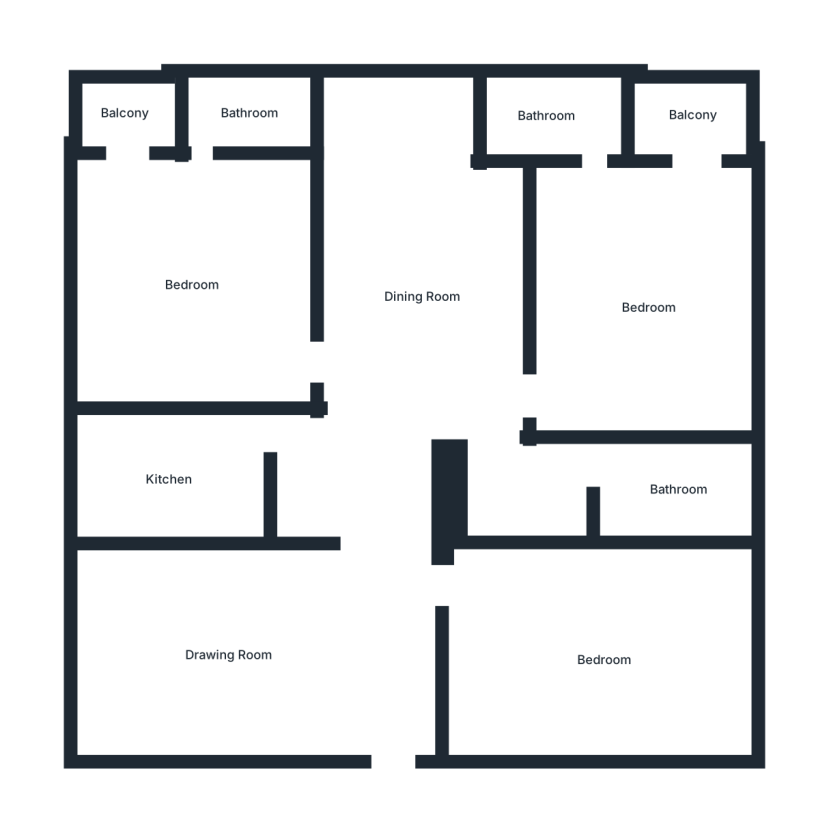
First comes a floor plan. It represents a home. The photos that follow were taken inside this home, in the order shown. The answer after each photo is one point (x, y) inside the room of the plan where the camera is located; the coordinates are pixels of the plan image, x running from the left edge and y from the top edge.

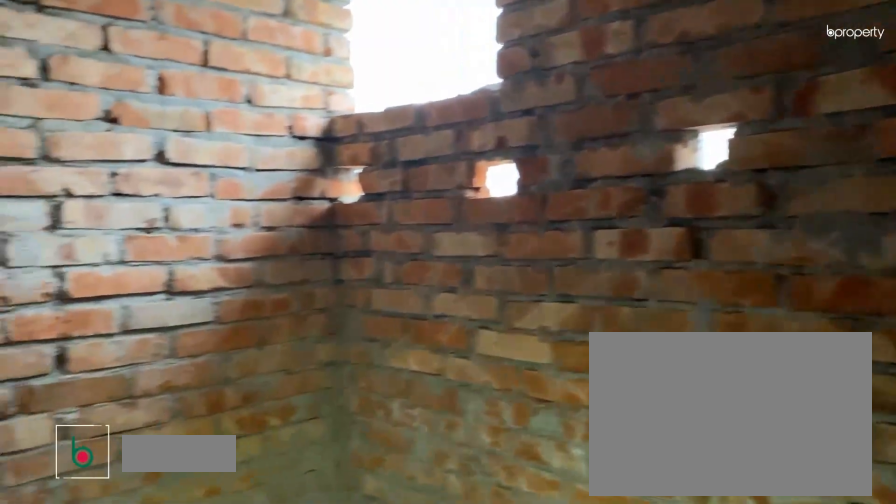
(549, 116)
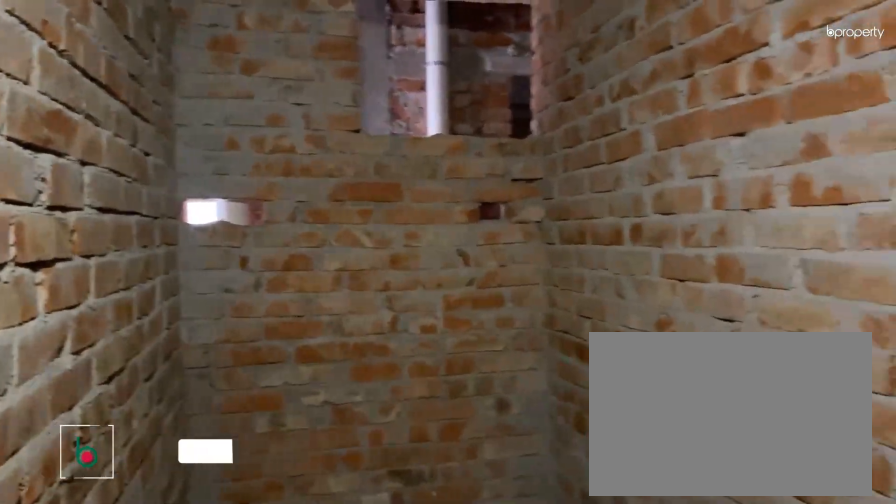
(680, 487)
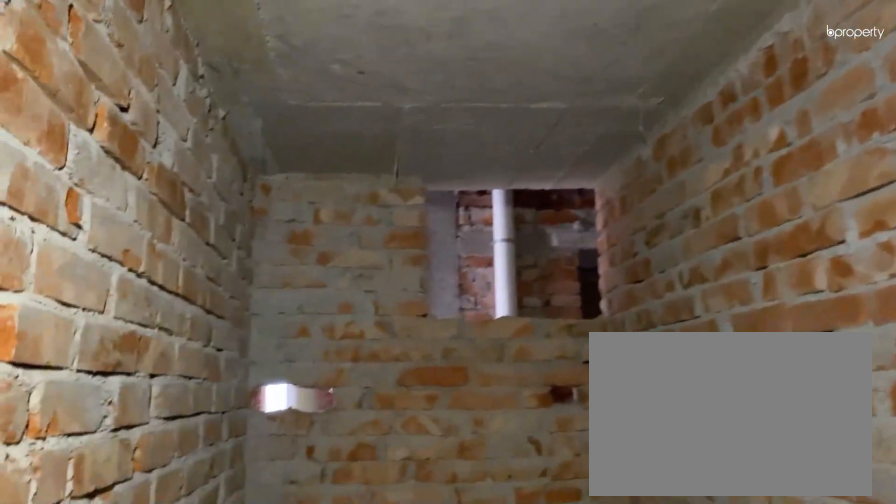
(680, 487)
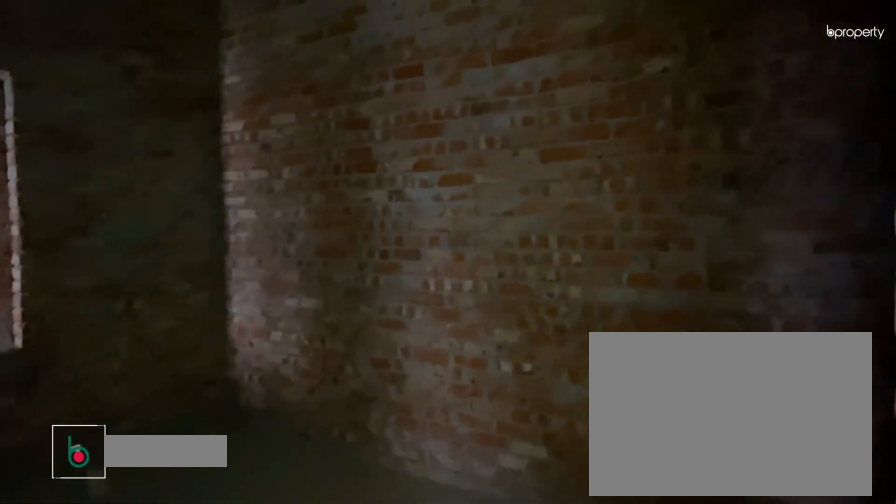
(605, 659)
